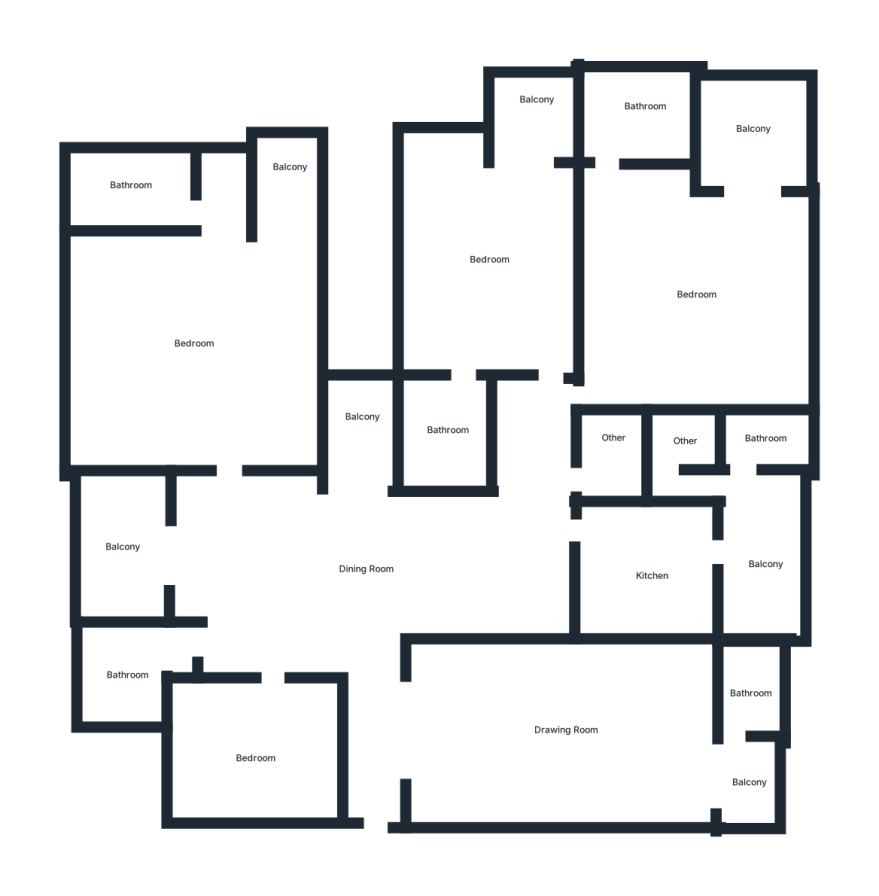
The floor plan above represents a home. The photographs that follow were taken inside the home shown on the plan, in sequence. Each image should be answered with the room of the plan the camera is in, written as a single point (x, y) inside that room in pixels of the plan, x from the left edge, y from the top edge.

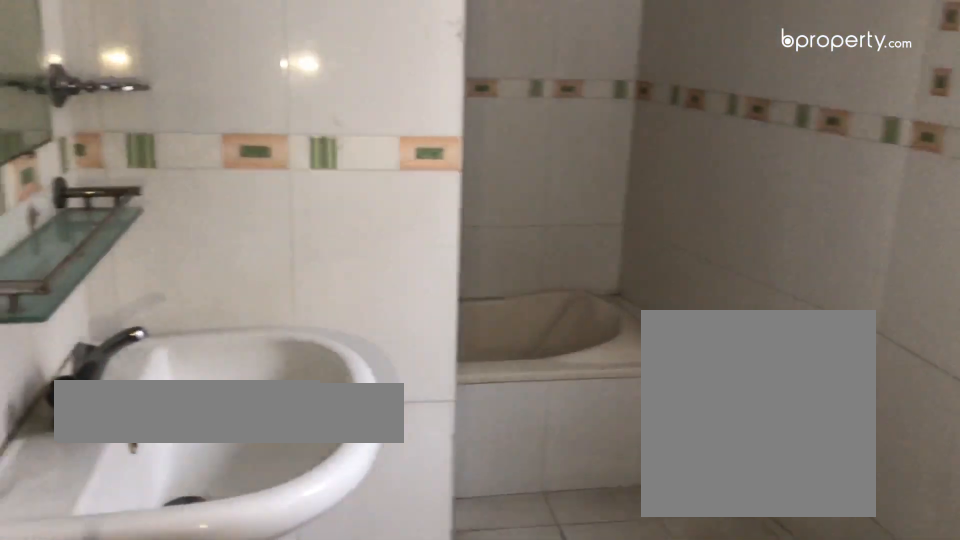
(135, 188)
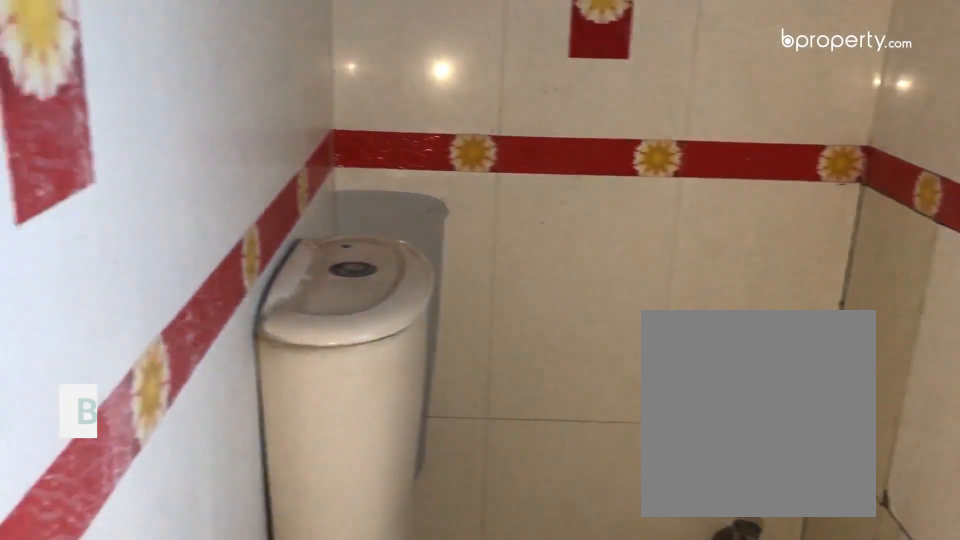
(128, 675)
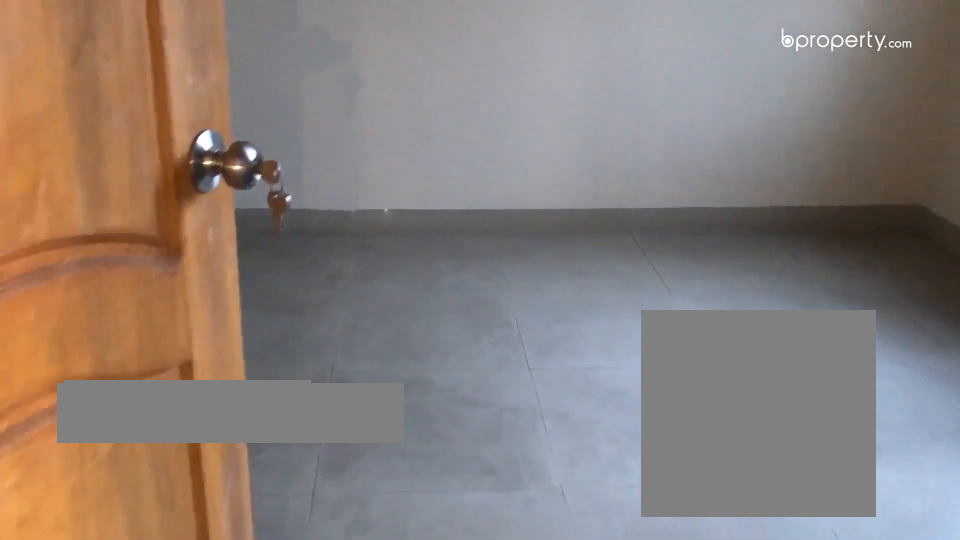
(258, 760)
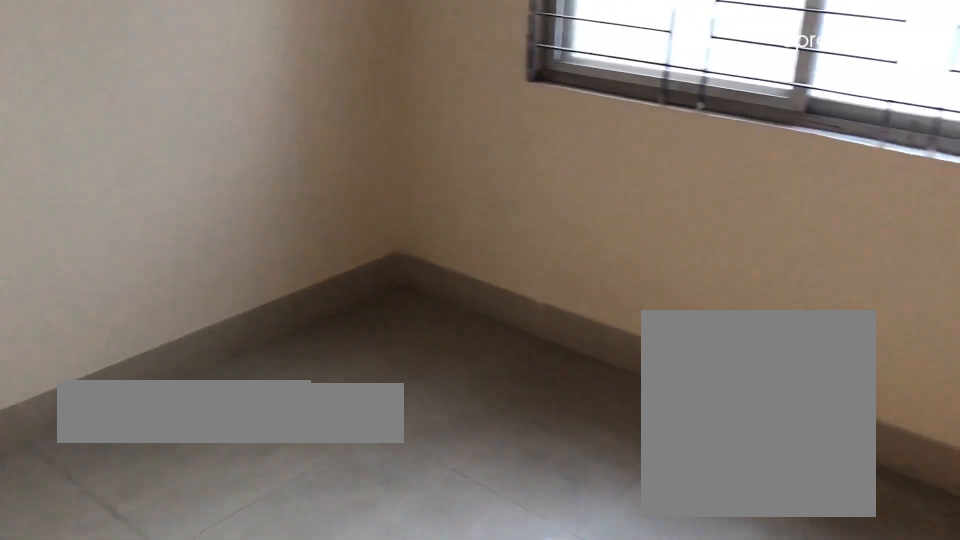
(258, 760)
